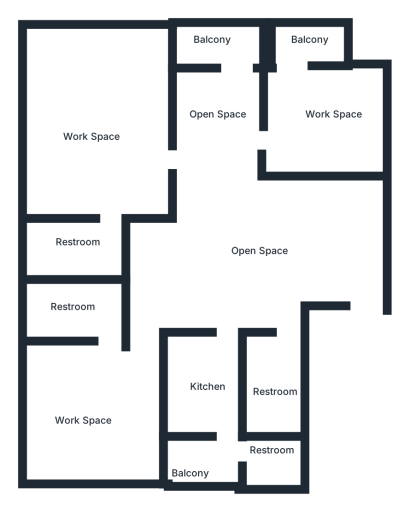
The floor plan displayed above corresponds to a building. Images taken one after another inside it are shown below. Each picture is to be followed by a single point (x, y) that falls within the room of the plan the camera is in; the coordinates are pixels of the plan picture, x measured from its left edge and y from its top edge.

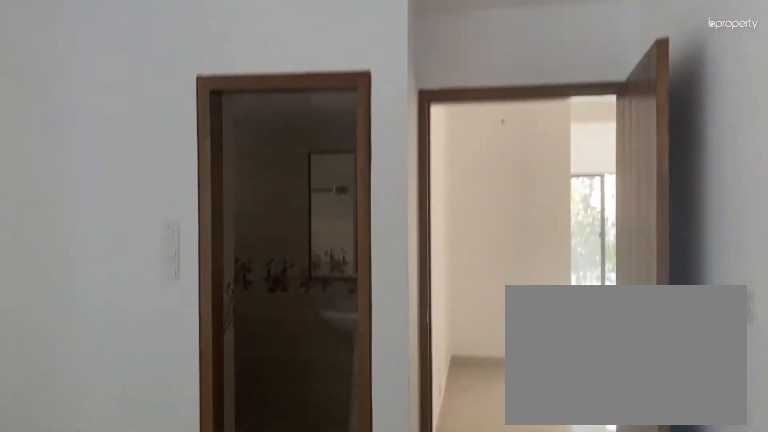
(96, 399)
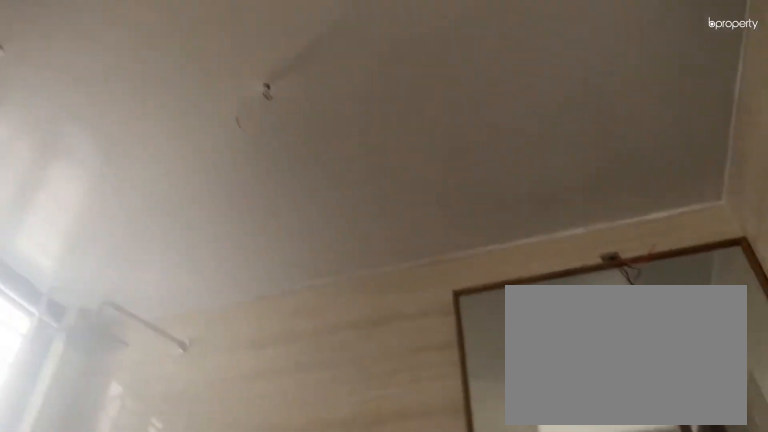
(79, 310)
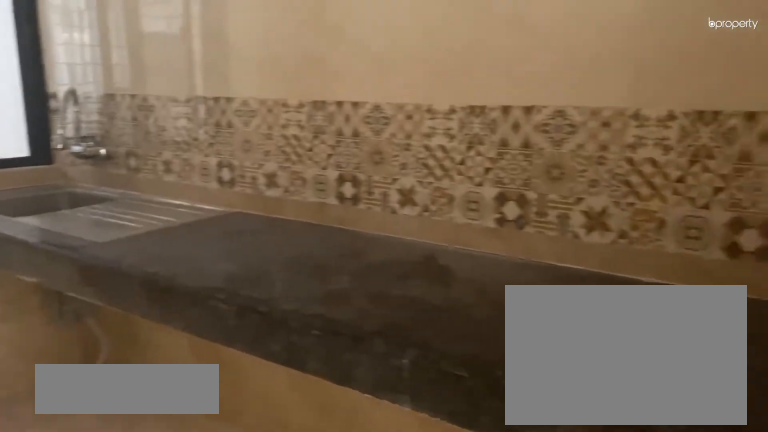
(209, 385)
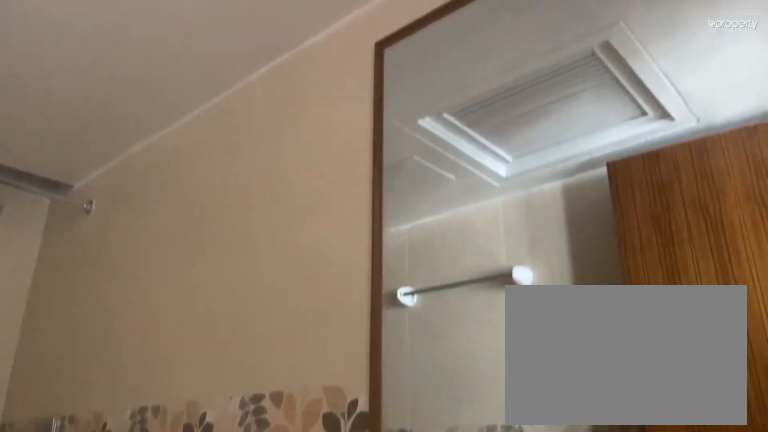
(276, 395)
